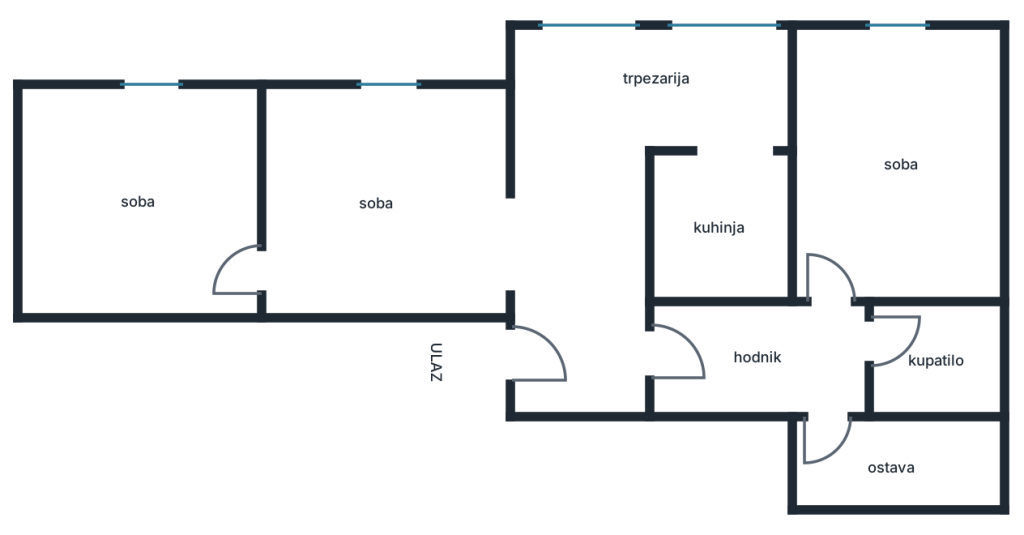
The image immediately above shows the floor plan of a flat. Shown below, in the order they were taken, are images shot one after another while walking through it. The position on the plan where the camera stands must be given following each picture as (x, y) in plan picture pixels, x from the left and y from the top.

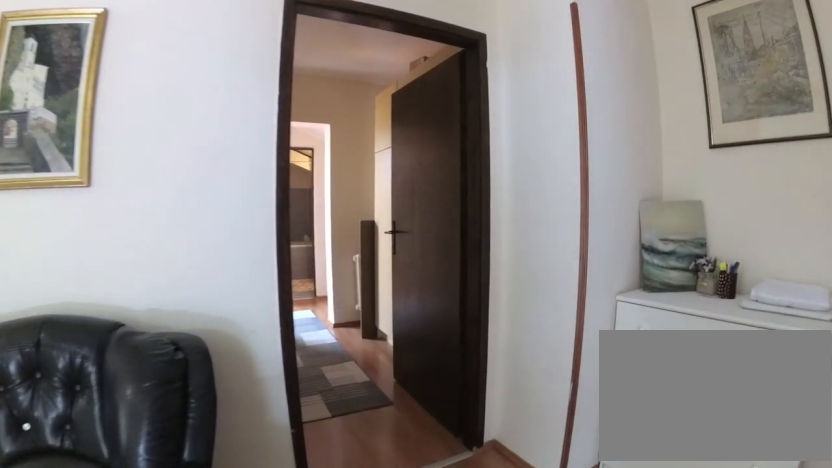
(550, 308)
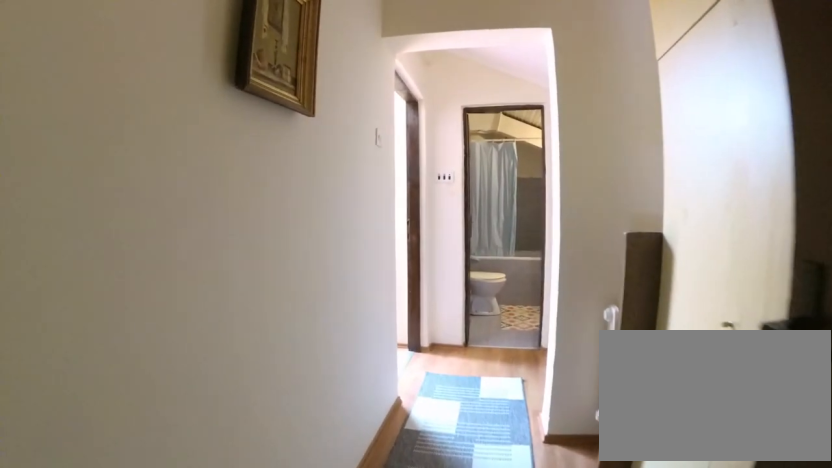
(651, 345)
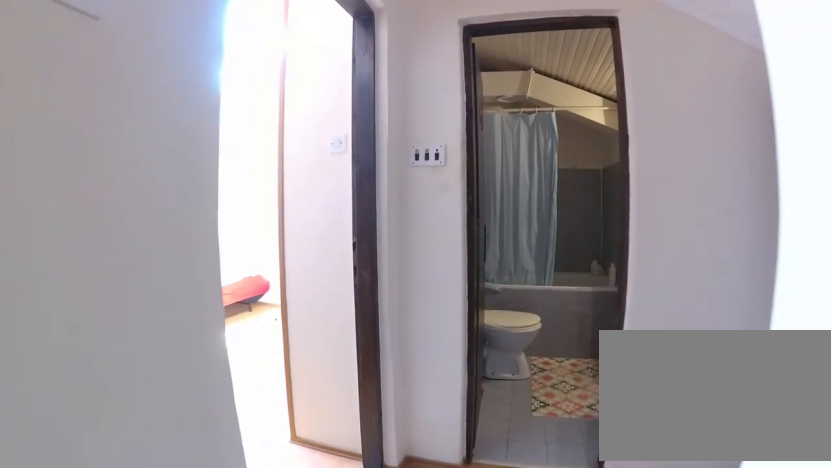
(728, 356)
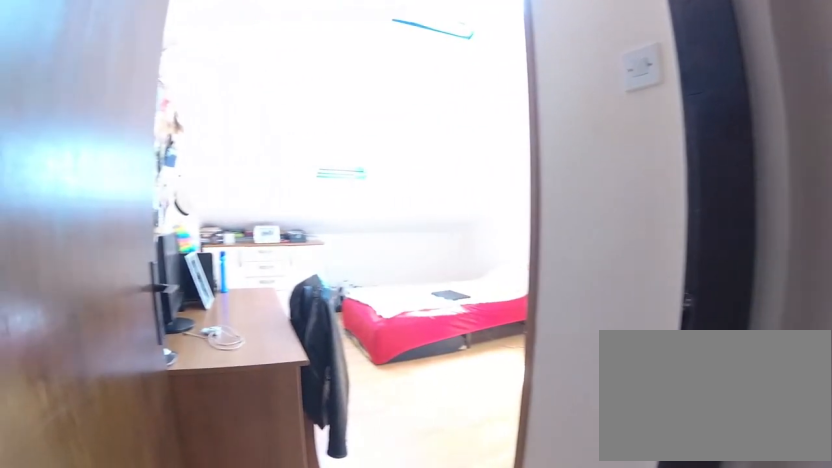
(802, 344)
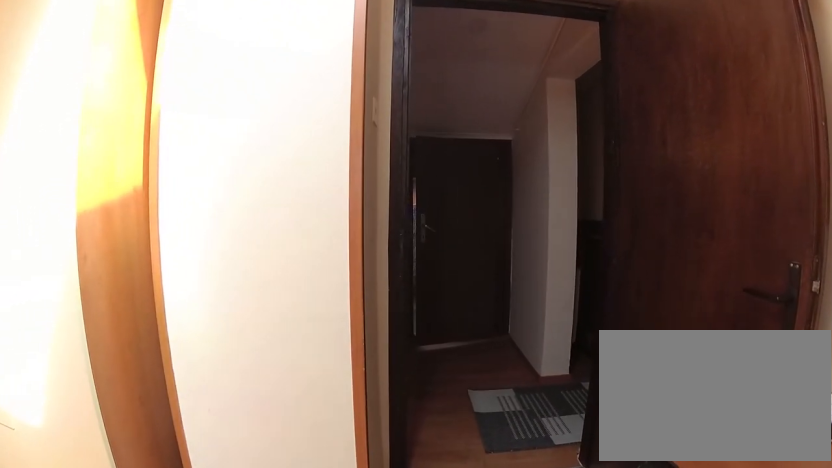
(844, 151)
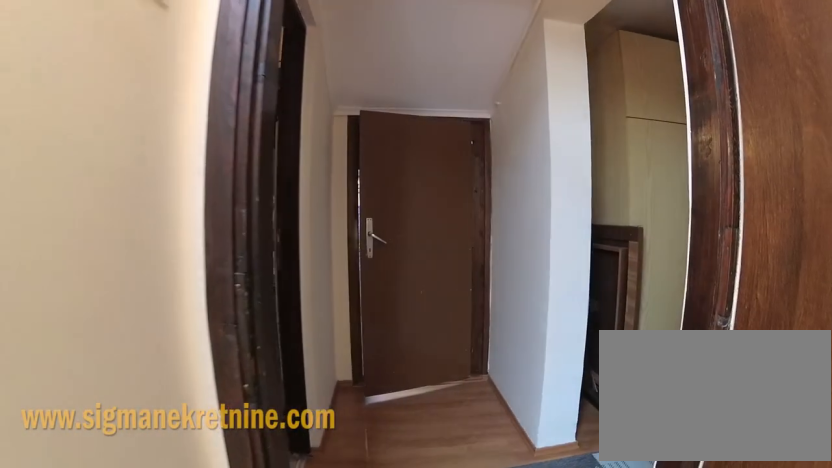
(843, 209)
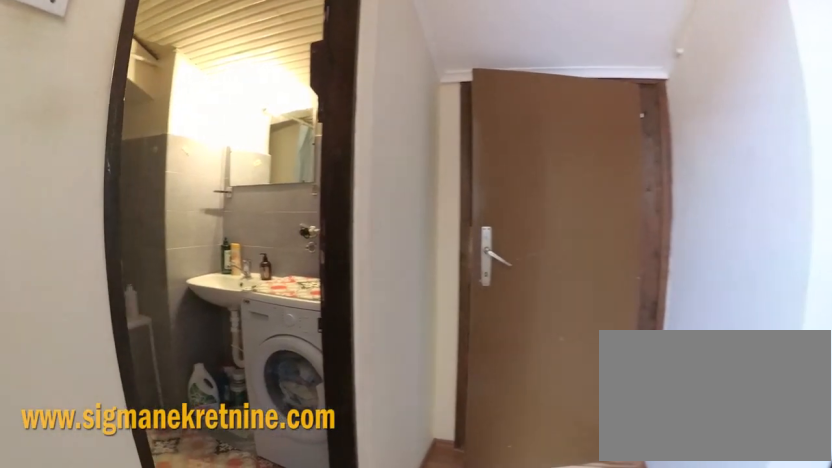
(844, 273)
